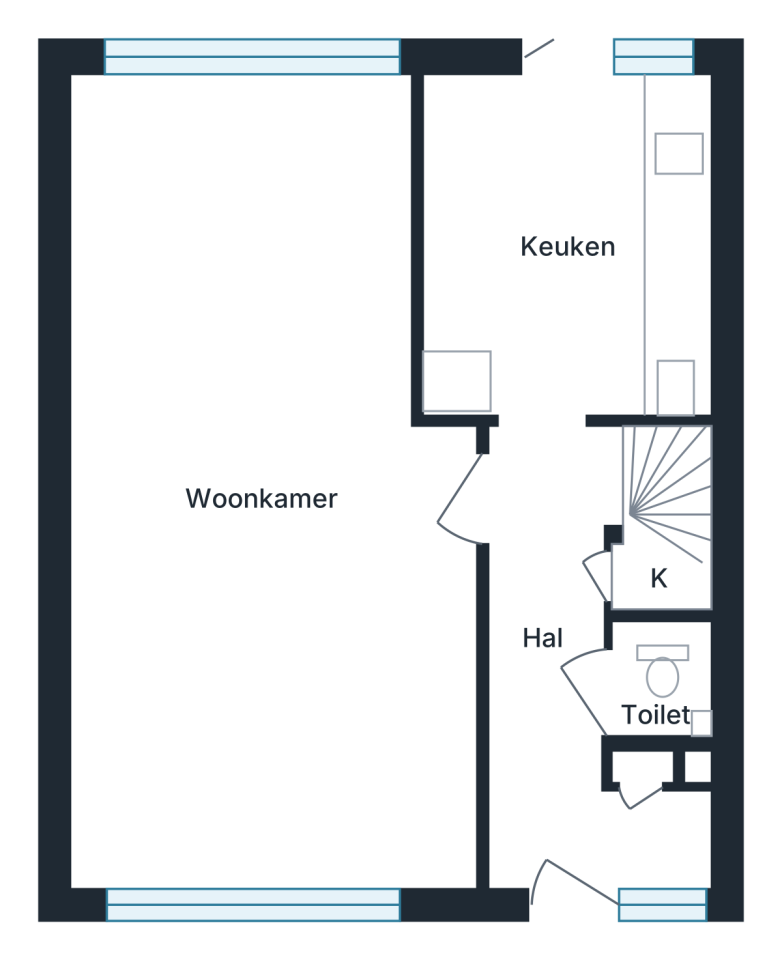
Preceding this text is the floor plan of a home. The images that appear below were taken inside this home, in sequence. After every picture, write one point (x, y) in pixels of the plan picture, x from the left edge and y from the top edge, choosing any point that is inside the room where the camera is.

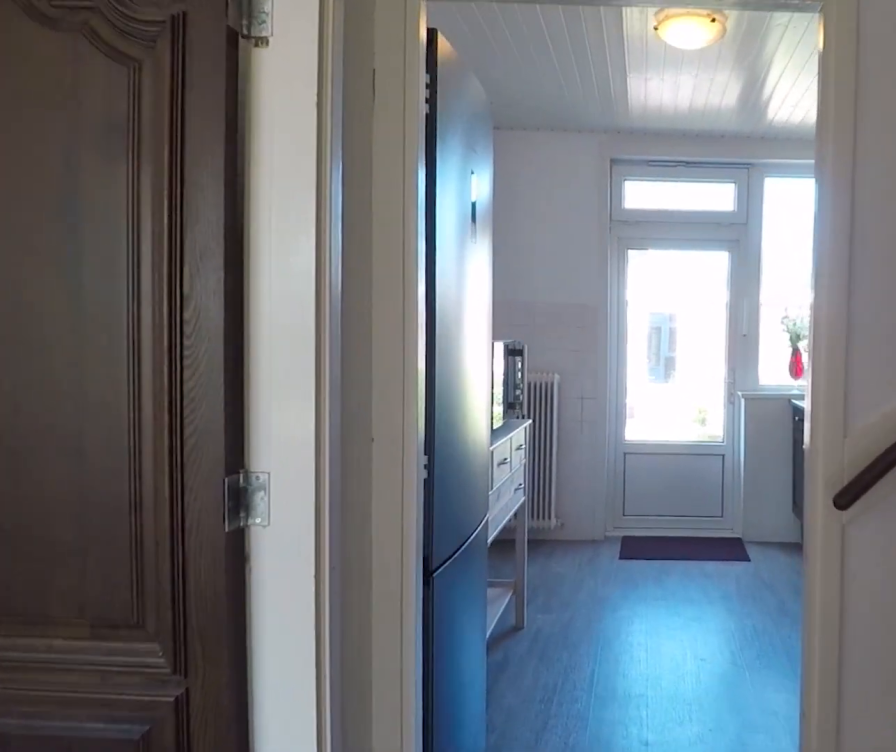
(564, 681)
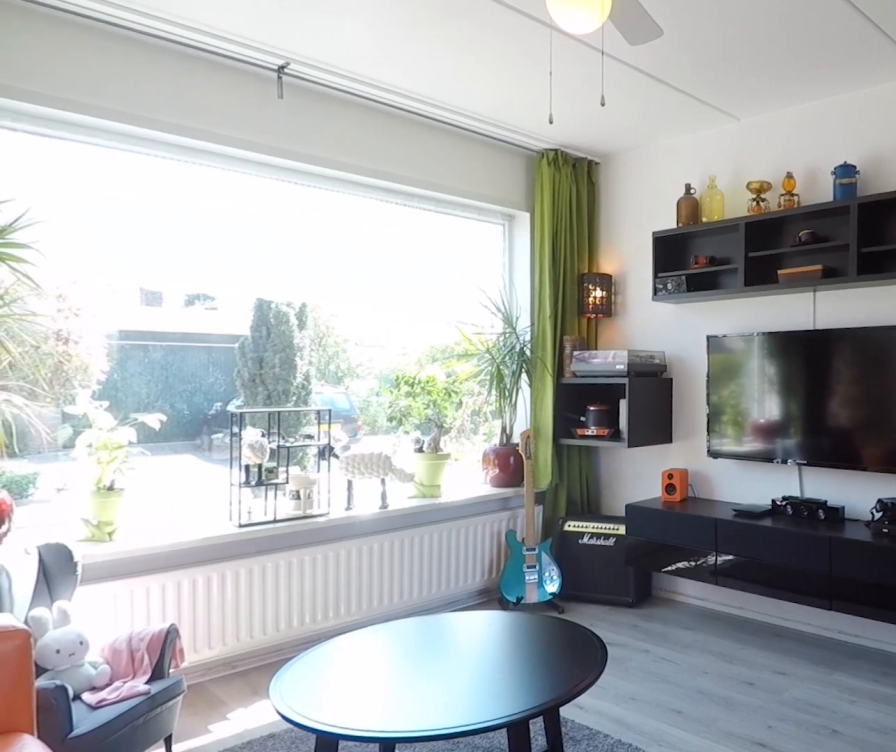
(275, 718)
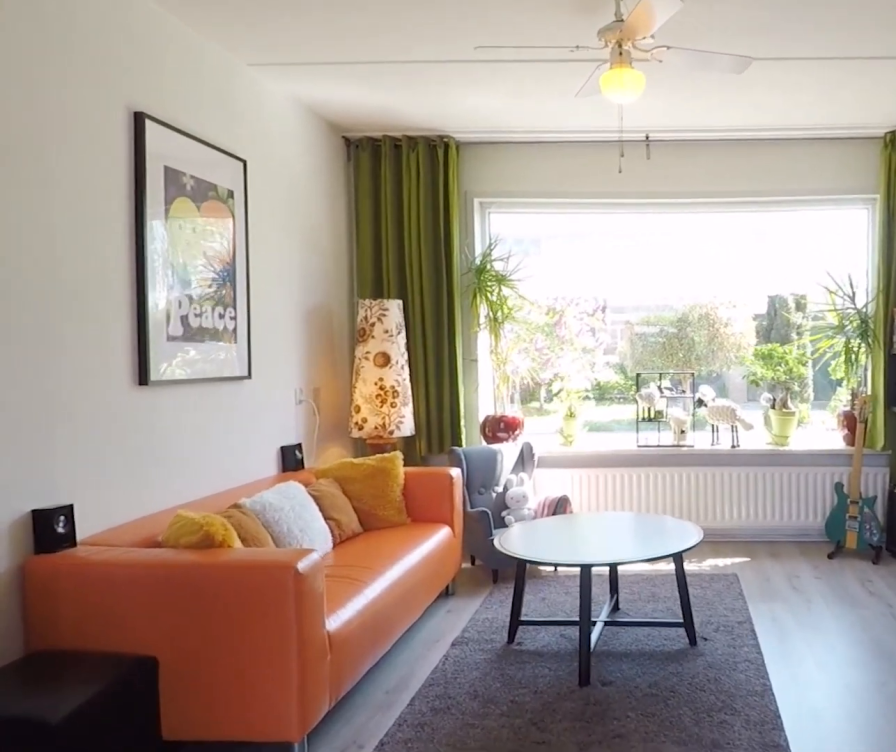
(275, 718)
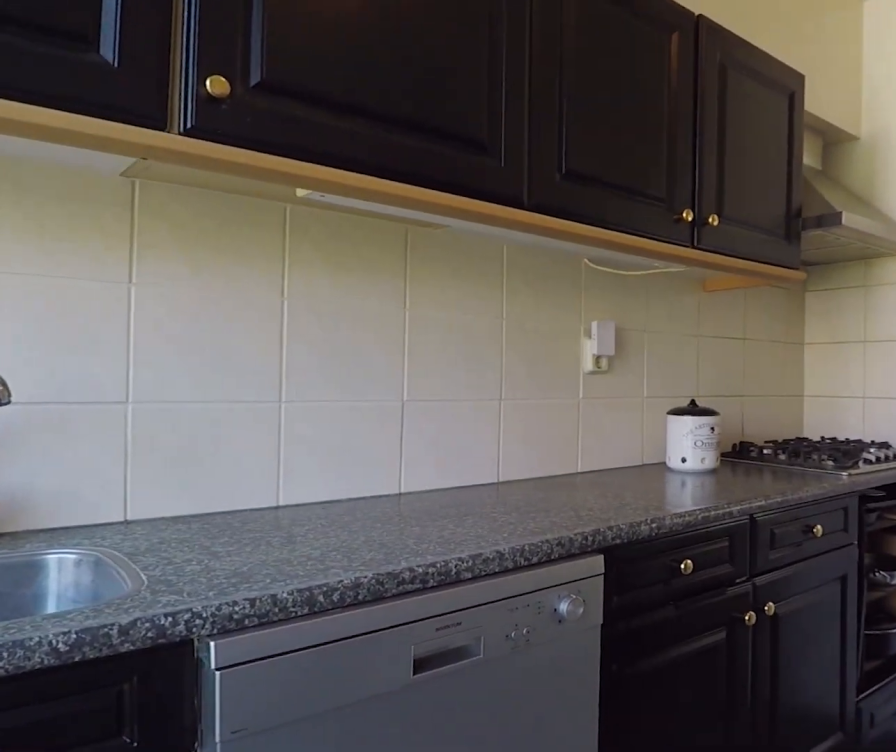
(566, 241)
